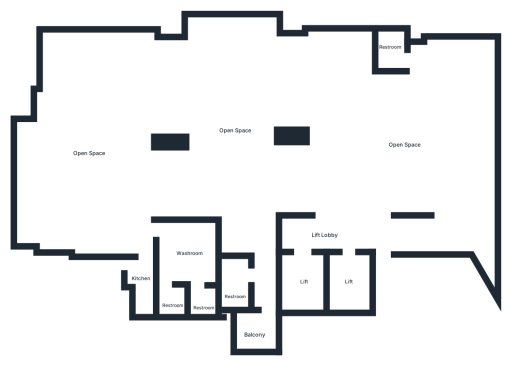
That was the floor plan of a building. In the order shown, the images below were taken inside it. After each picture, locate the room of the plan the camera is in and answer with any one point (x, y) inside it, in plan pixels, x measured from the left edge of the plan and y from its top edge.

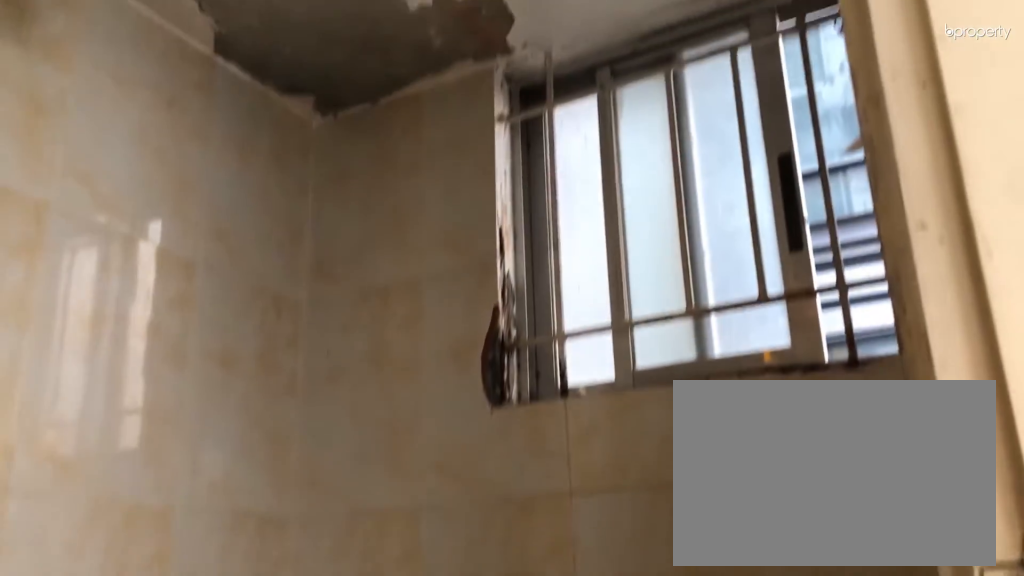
(388, 50)
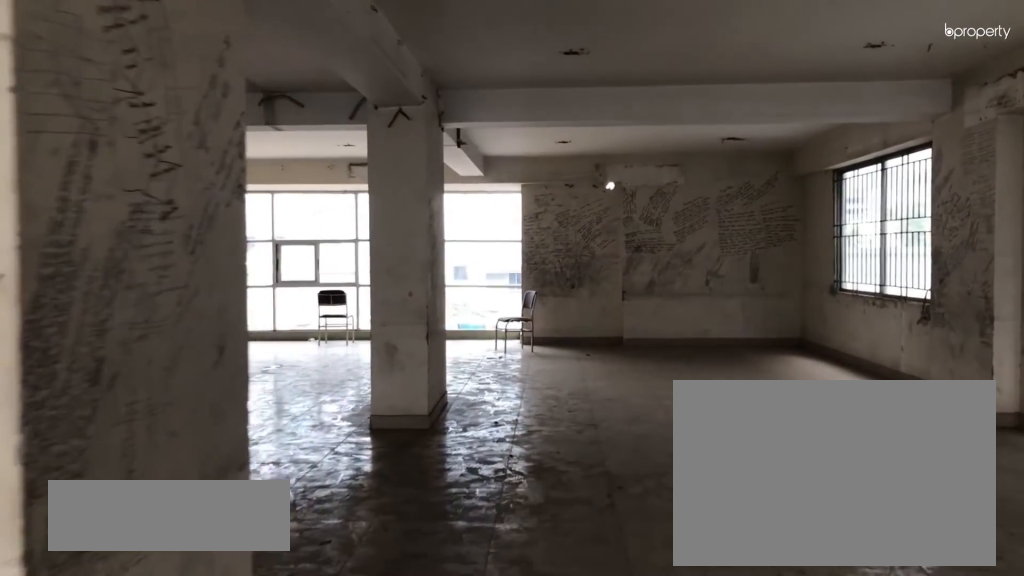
(289, 88)
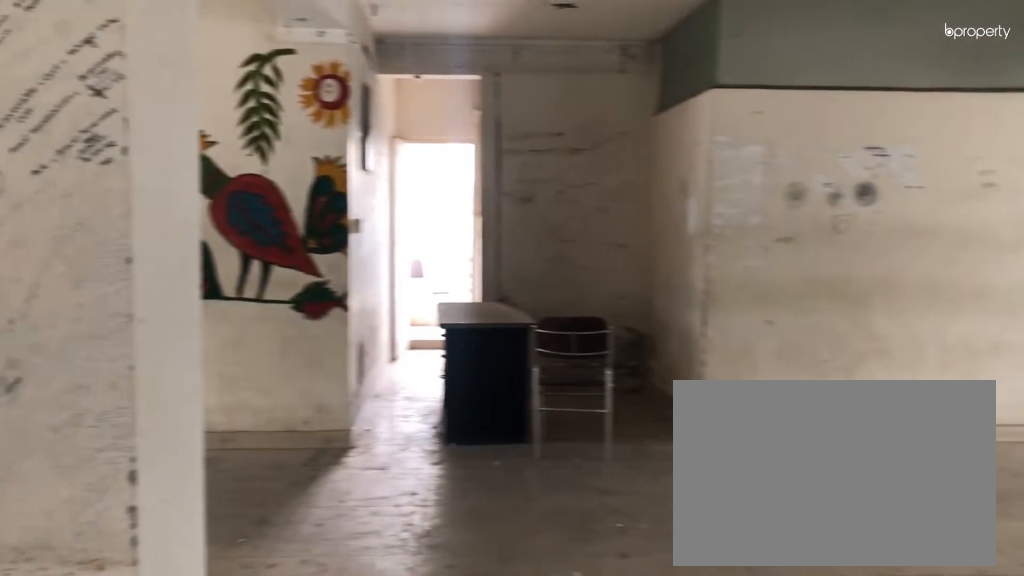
(234, 144)
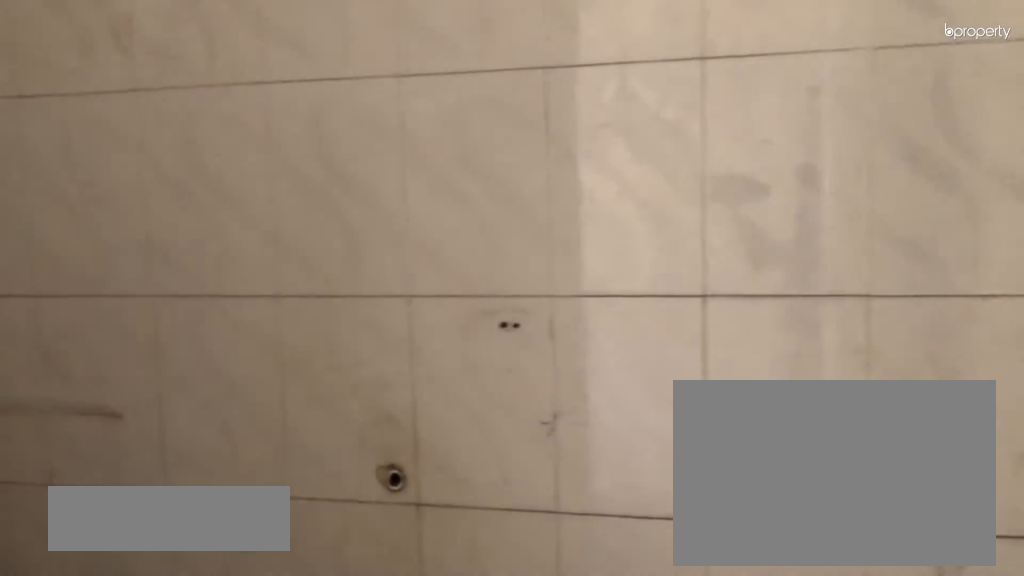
(234, 285)
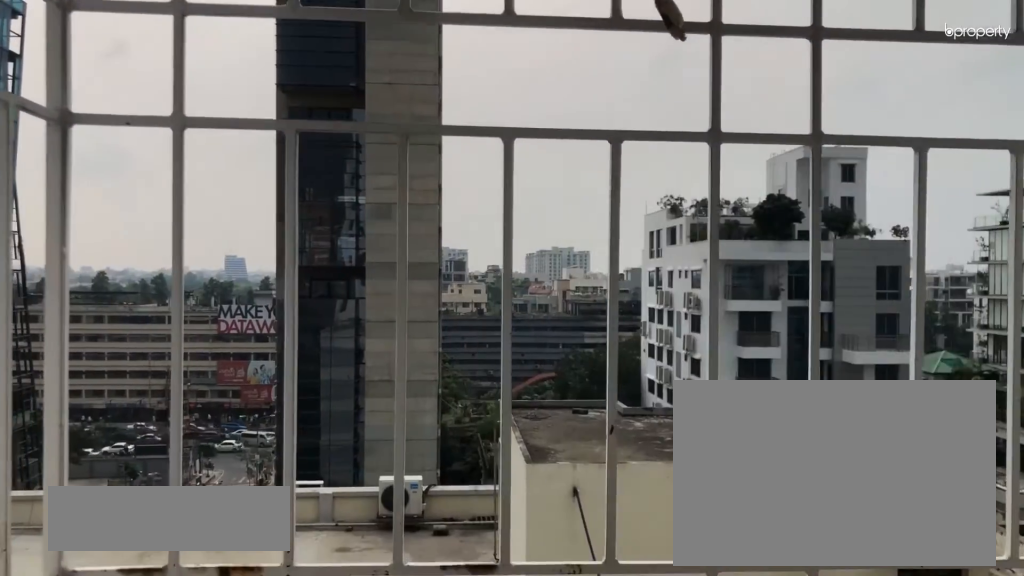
(253, 333)
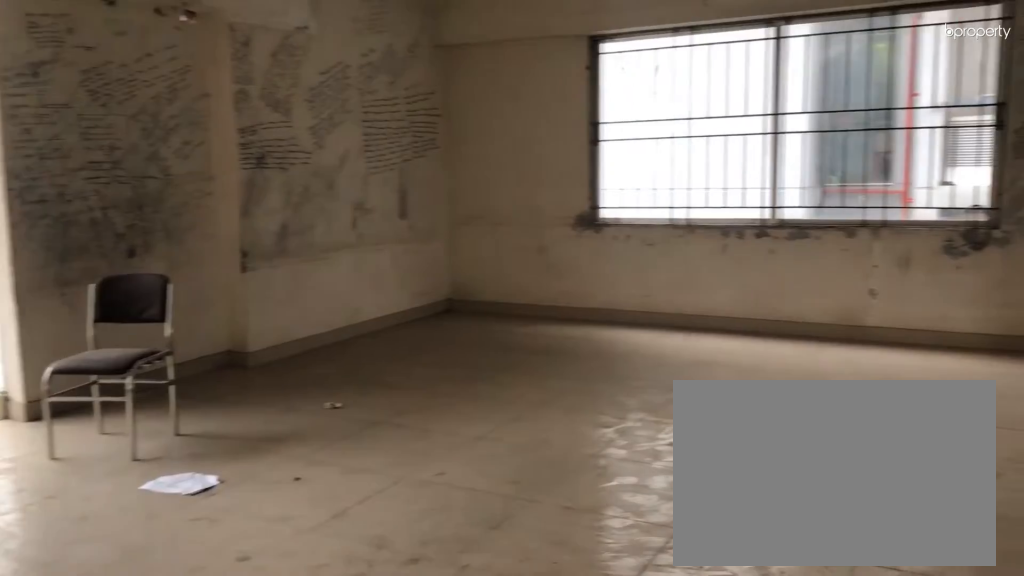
(98, 179)
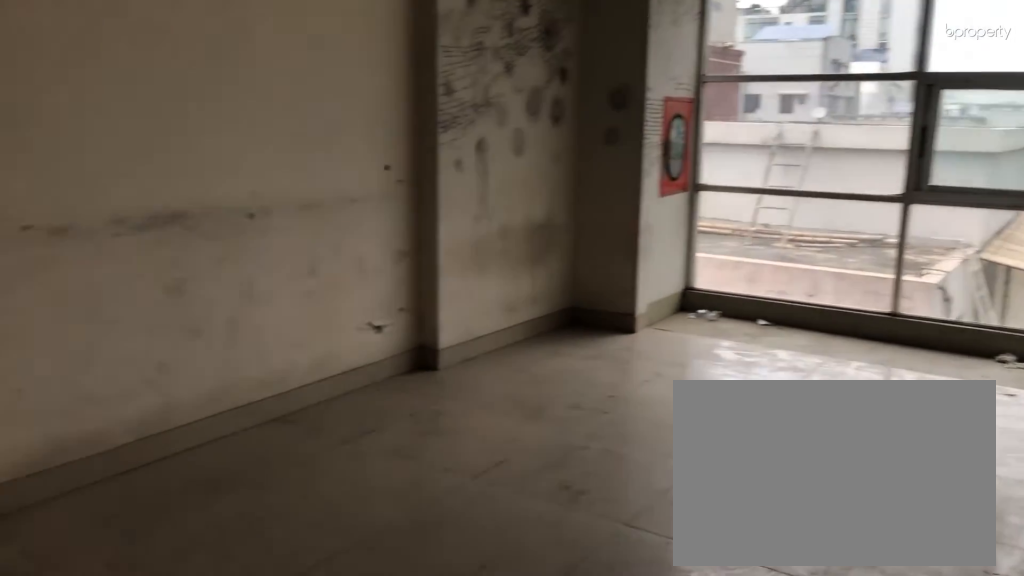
(98, 179)
